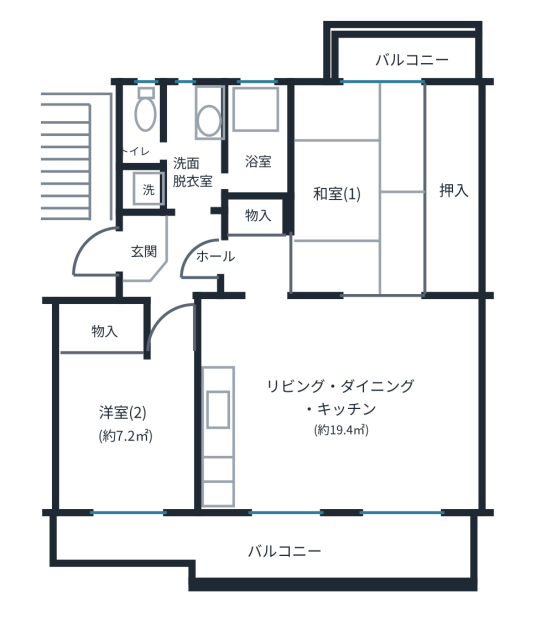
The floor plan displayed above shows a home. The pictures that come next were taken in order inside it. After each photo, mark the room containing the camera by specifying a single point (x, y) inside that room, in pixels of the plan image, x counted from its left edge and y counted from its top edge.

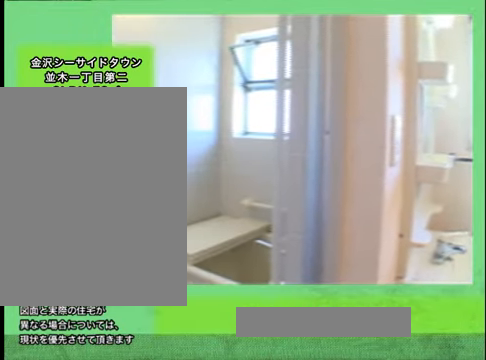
(257, 148)
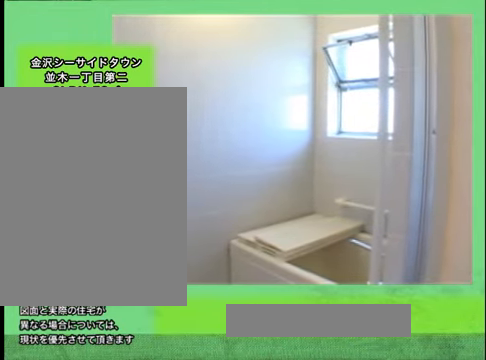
(257, 148)
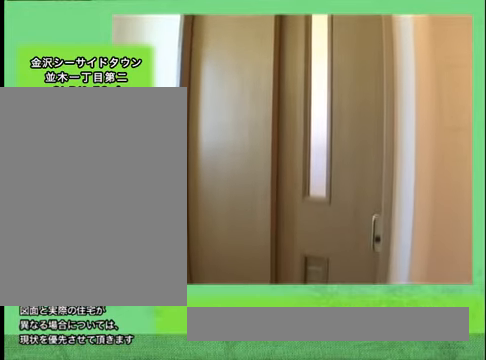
(138, 126)
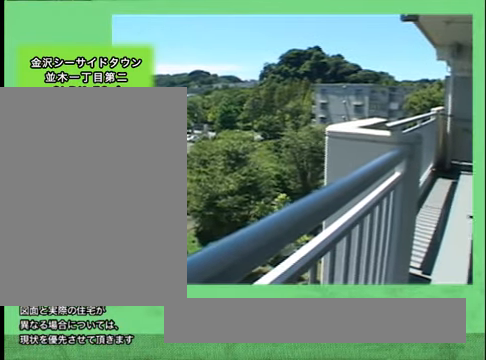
(281, 558)
